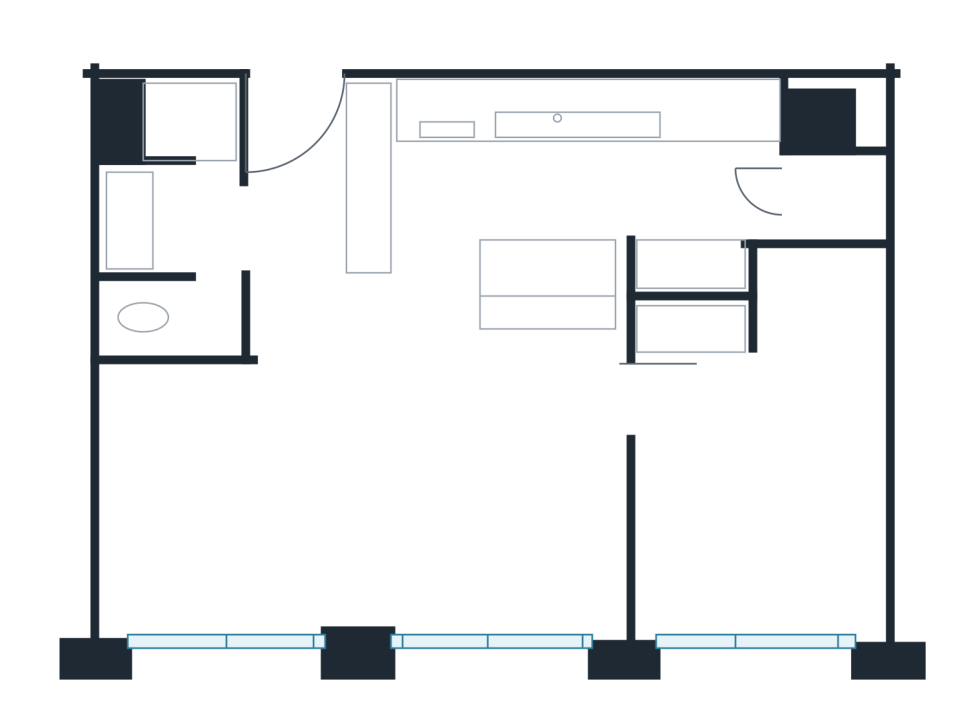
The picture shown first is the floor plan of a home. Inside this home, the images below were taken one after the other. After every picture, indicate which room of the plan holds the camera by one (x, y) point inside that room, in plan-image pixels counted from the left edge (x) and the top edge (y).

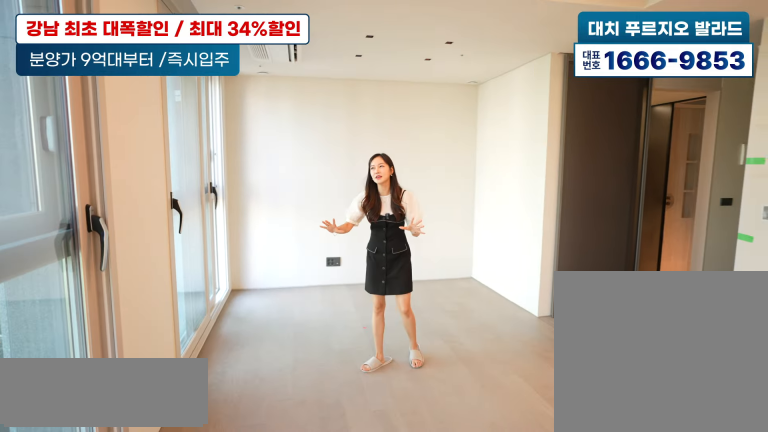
(324, 462)
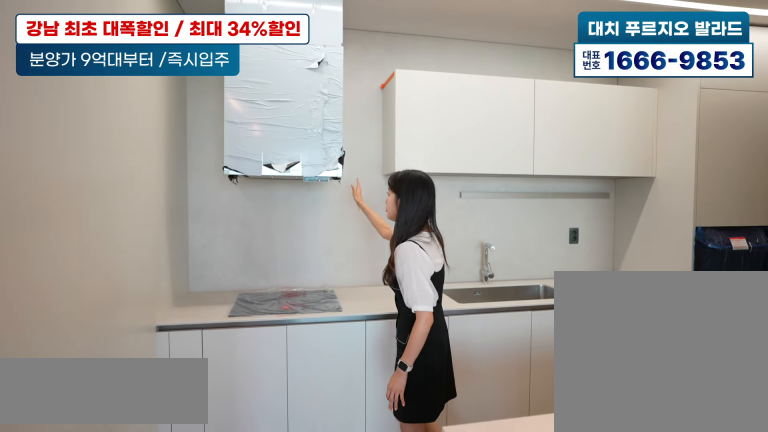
(610, 175)
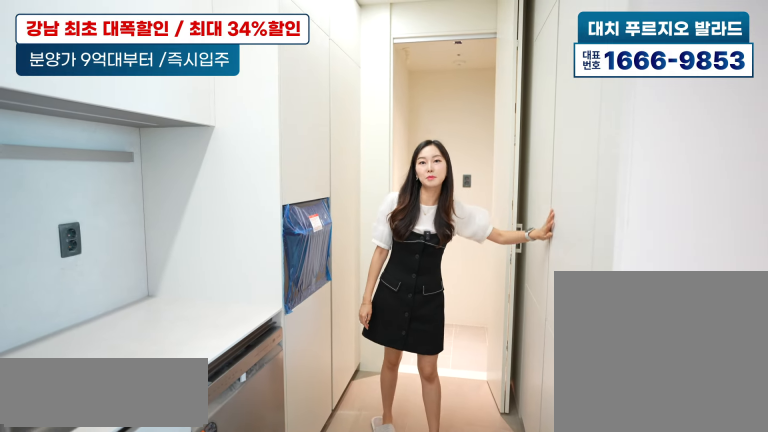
(610, 176)
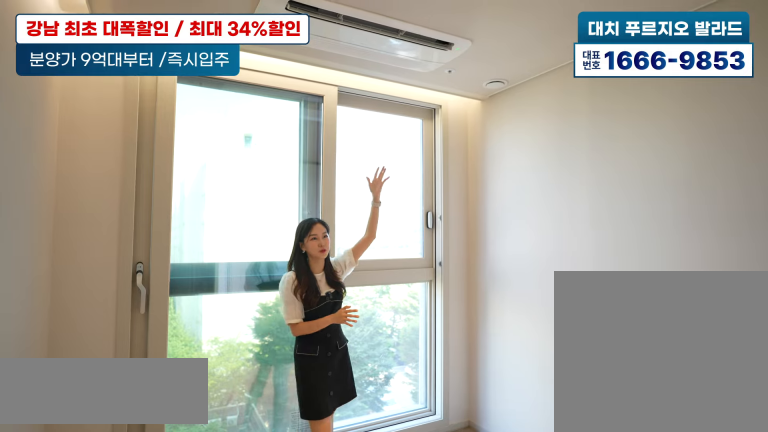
(749, 484)
